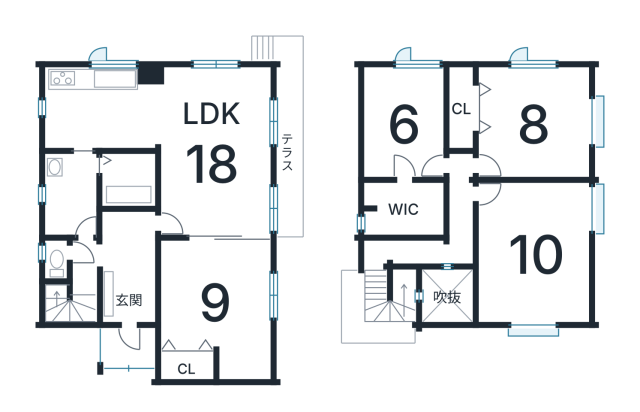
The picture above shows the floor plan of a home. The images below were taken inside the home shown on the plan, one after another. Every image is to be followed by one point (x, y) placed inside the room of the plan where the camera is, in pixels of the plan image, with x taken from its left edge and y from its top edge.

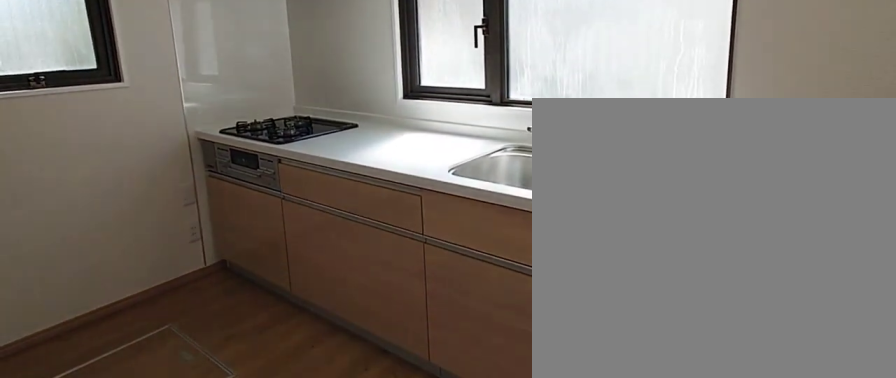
(108, 110)
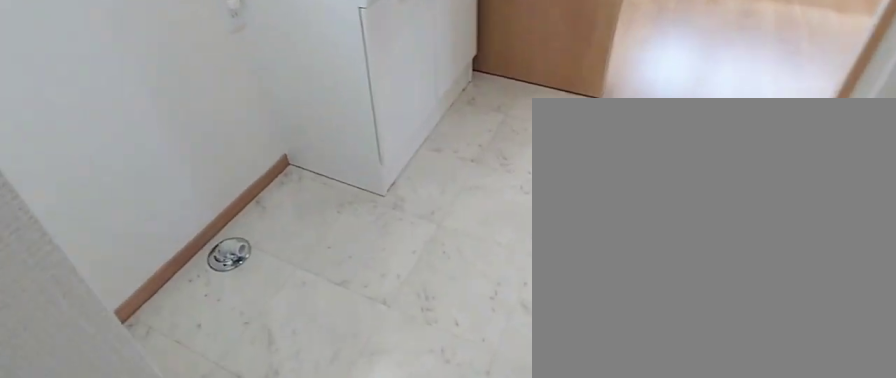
(69, 207)
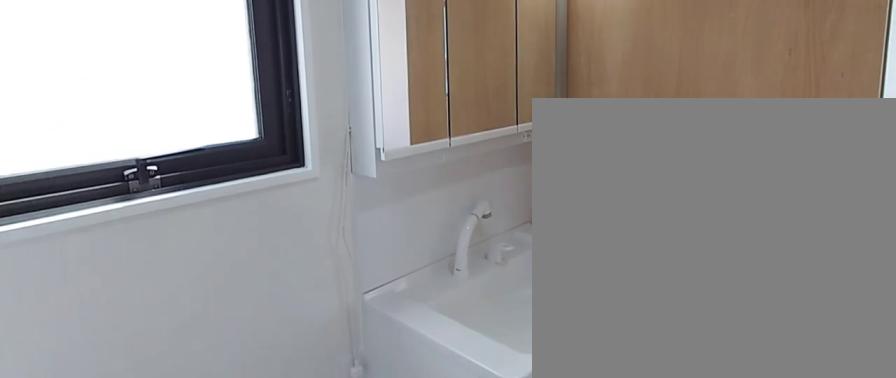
(69, 207)
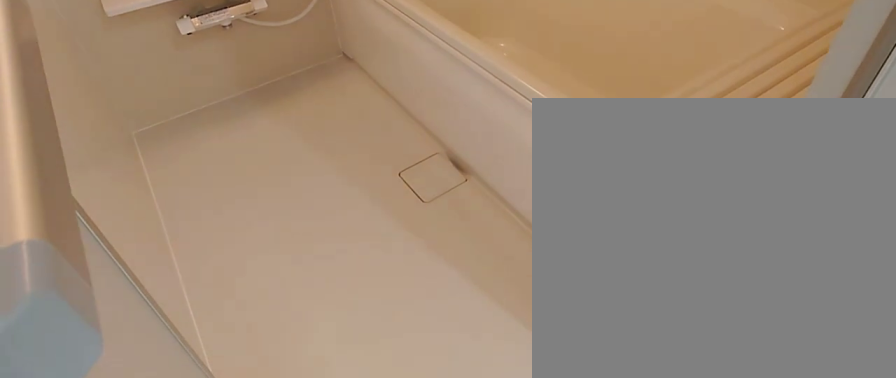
(125, 182)
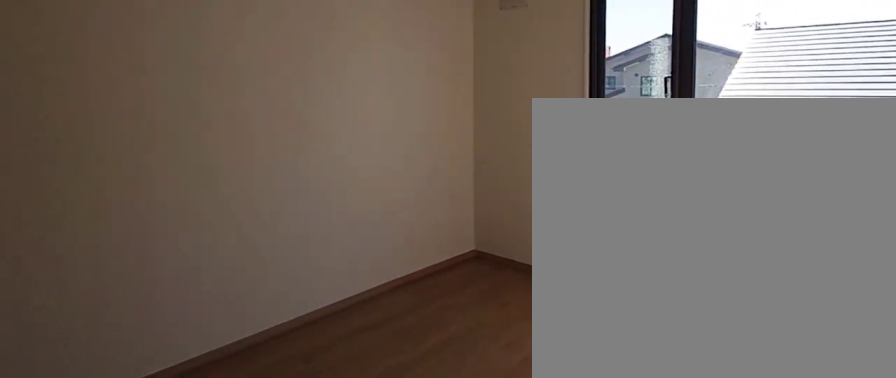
(405, 142)
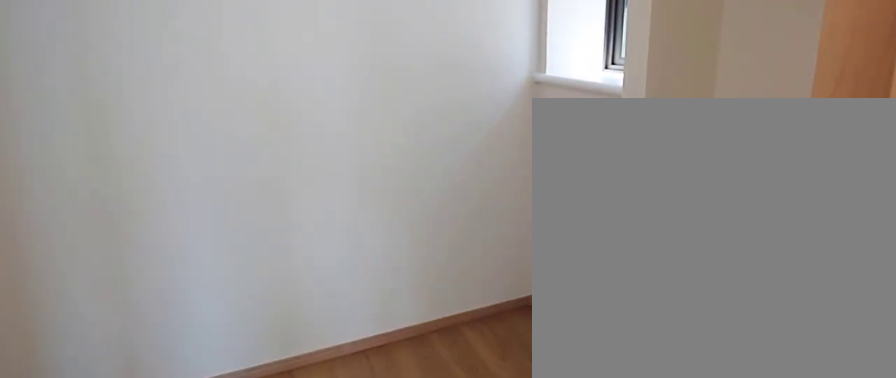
(405, 213)
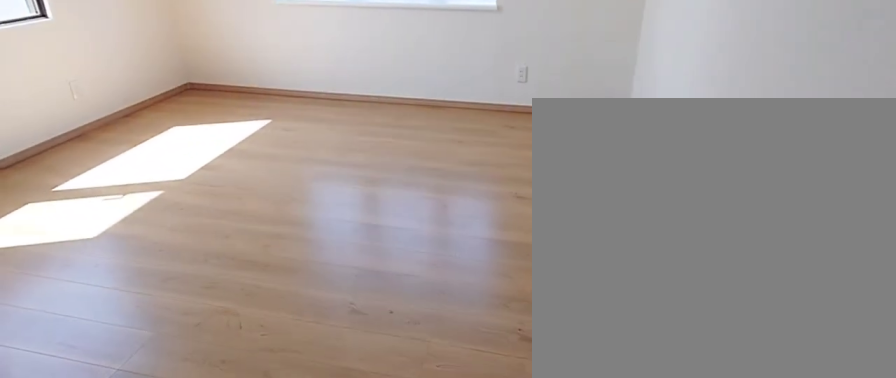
(531, 128)
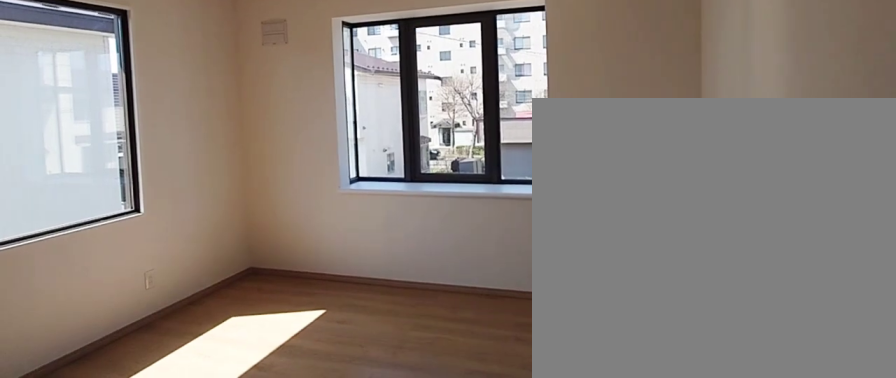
(531, 128)
